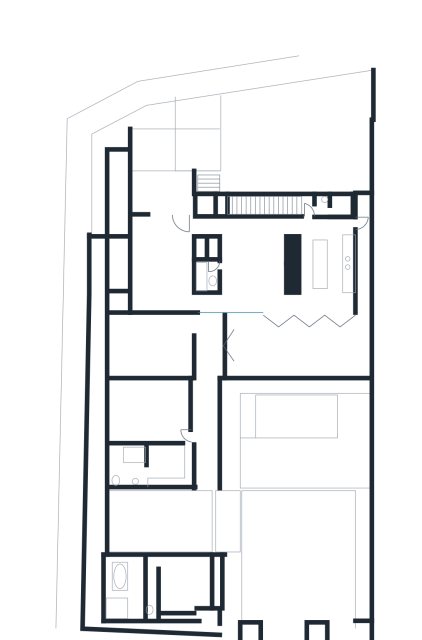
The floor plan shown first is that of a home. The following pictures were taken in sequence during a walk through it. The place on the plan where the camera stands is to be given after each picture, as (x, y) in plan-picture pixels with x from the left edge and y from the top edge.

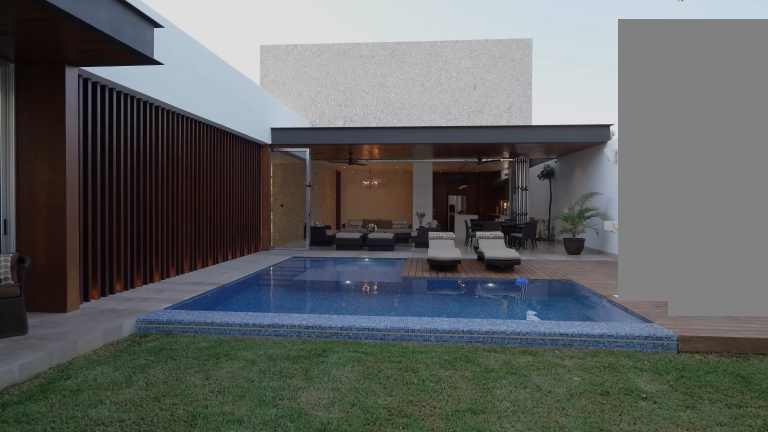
(291, 548)
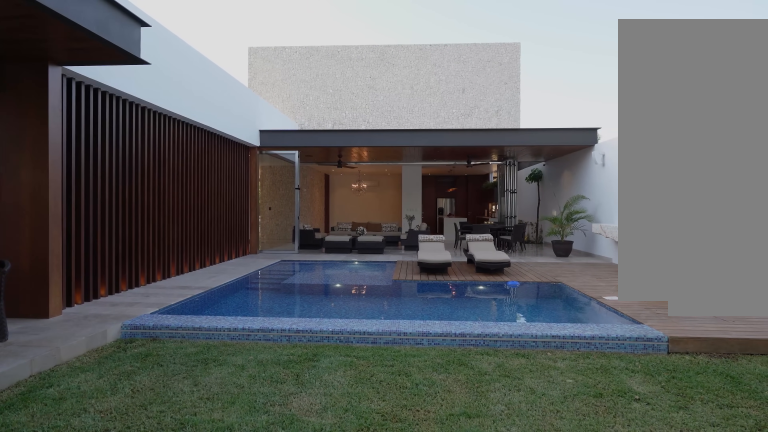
(292, 548)
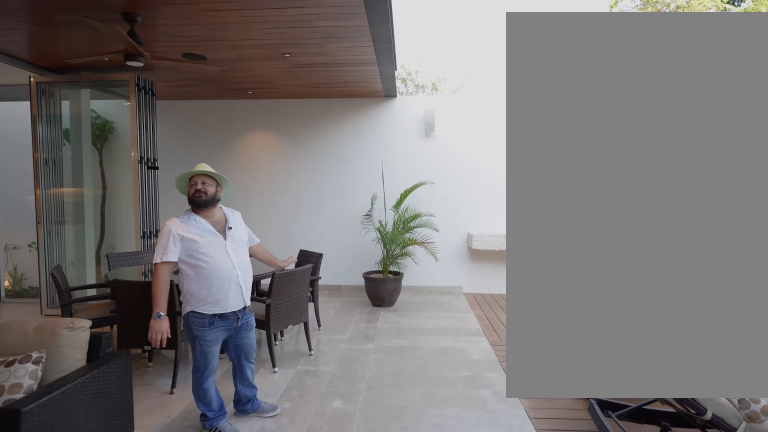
(292, 374)
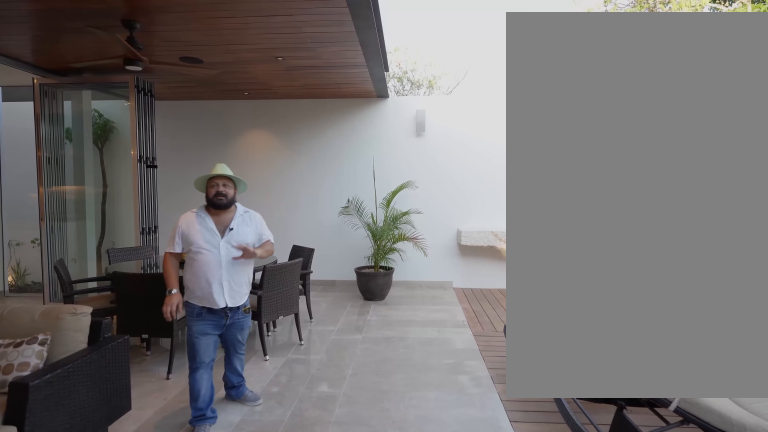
(295, 374)
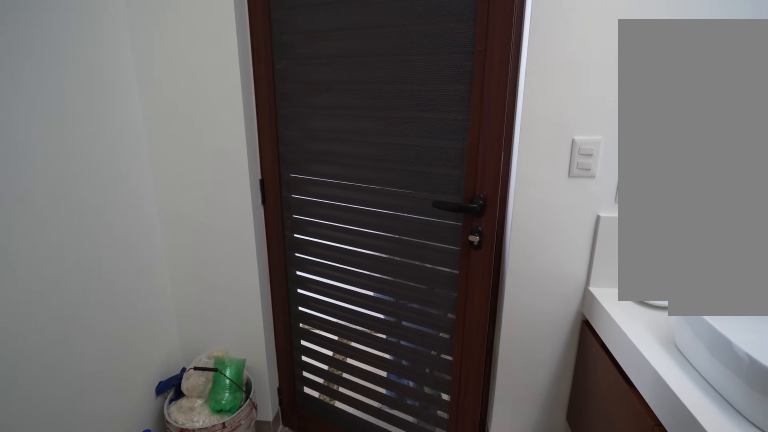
(330, 629)
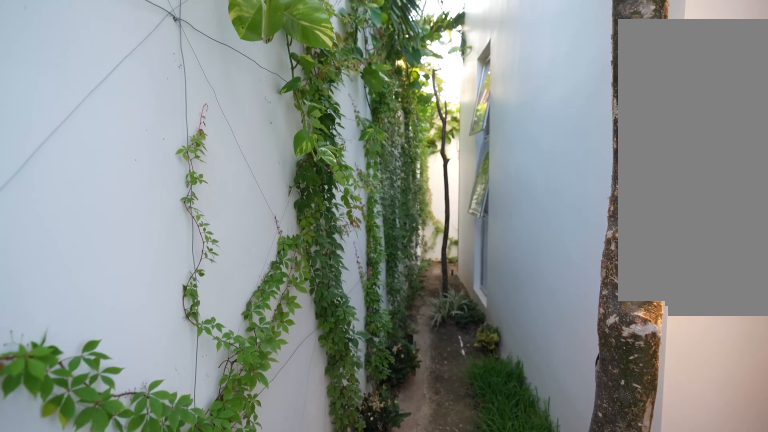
(225, 631)
